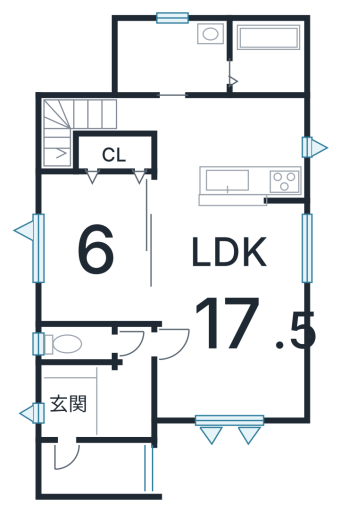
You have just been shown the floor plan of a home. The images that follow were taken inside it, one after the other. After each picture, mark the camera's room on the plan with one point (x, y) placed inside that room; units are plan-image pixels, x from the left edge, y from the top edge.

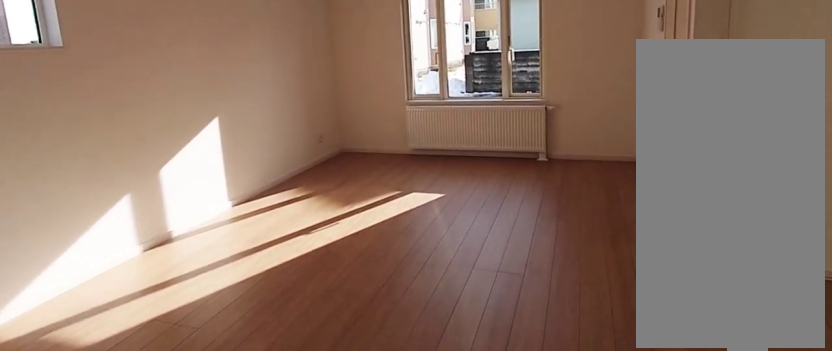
(225, 321)
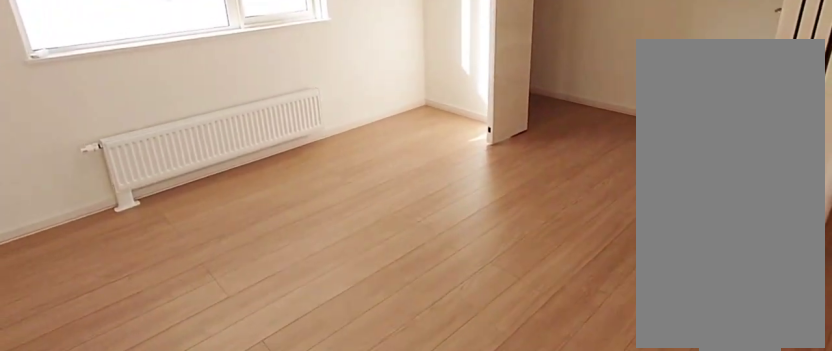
(95, 248)
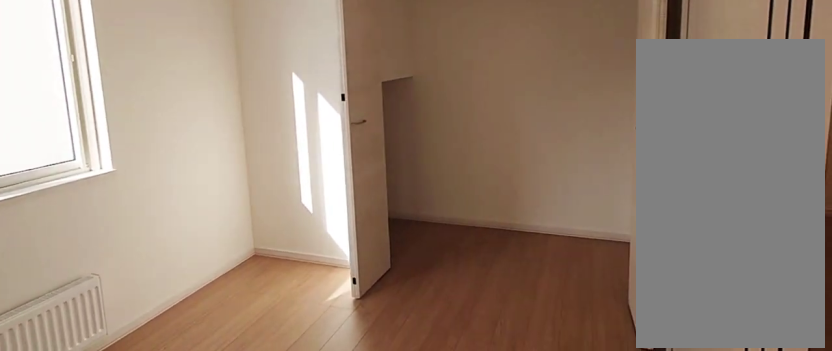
(95, 248)
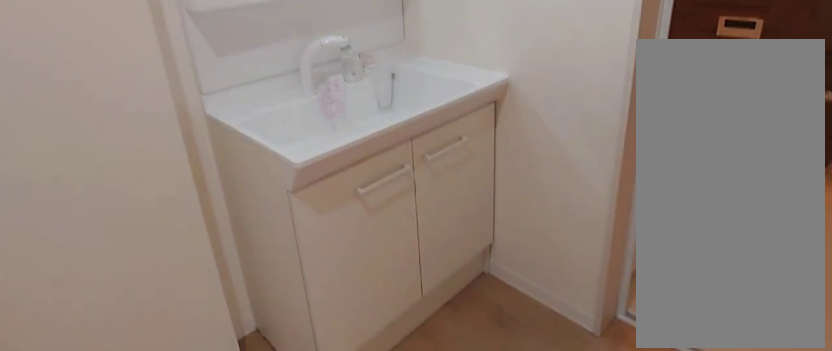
(168, 64)
